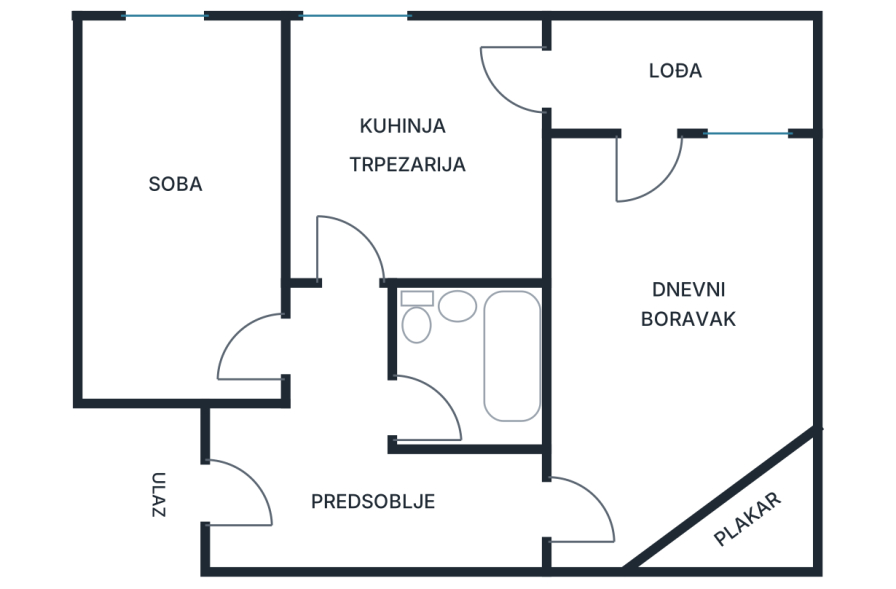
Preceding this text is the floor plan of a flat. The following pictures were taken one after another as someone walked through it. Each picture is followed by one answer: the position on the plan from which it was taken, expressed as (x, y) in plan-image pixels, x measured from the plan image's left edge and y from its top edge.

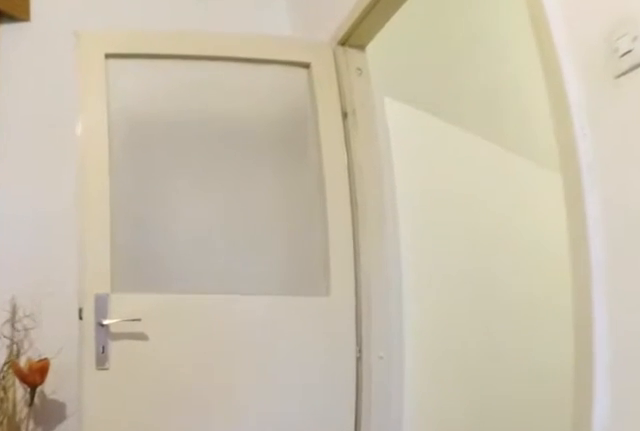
(610, 421)
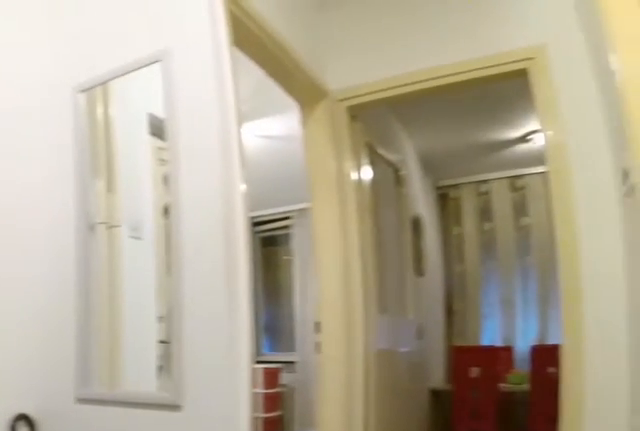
(351, 521)
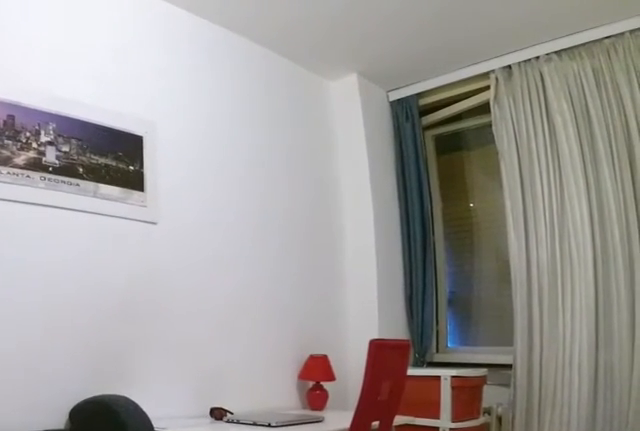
(239, 341)
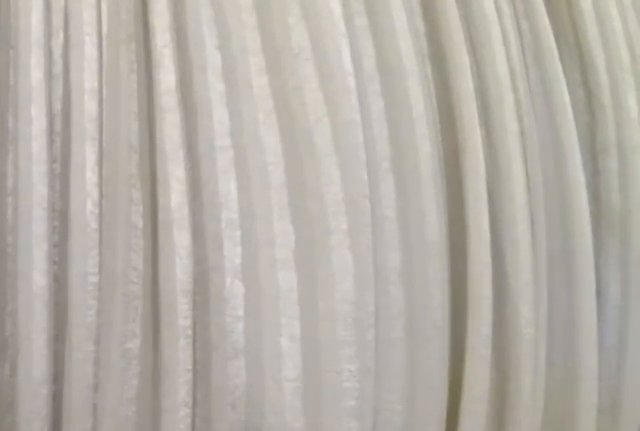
(173, 110)
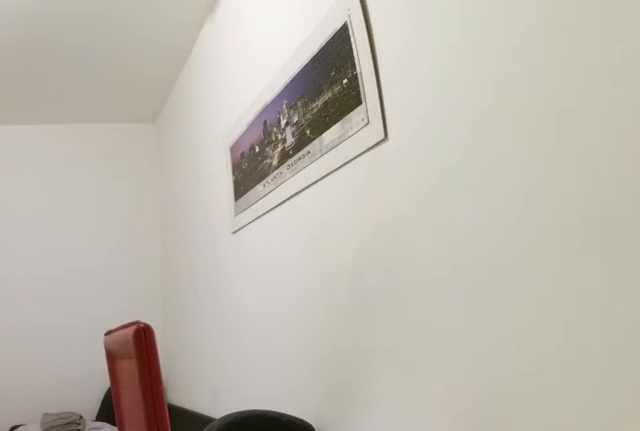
(161, 59)
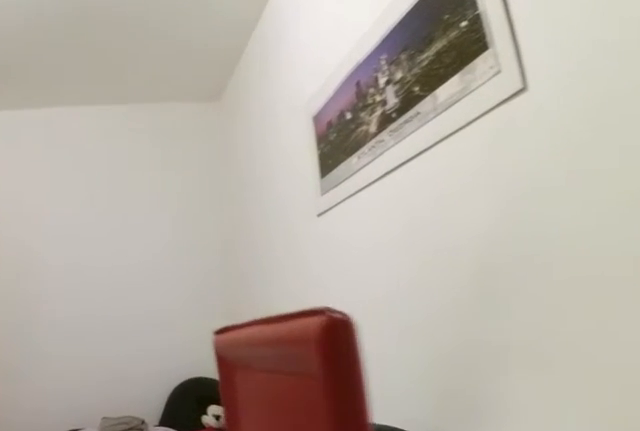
(171, 91)
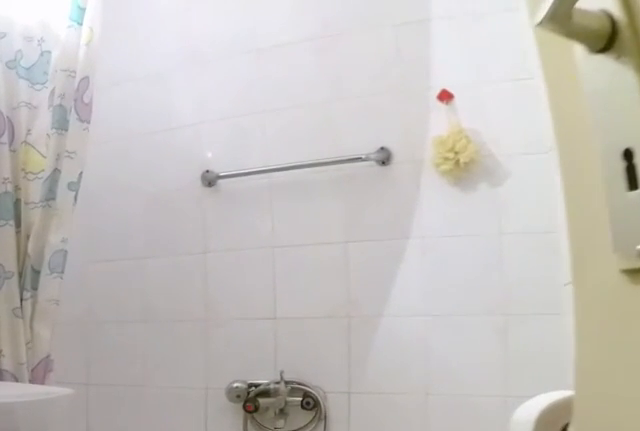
(387, 394)
